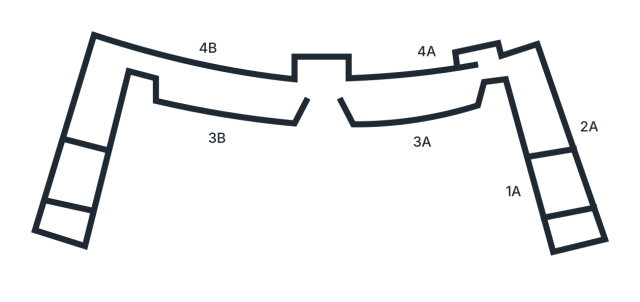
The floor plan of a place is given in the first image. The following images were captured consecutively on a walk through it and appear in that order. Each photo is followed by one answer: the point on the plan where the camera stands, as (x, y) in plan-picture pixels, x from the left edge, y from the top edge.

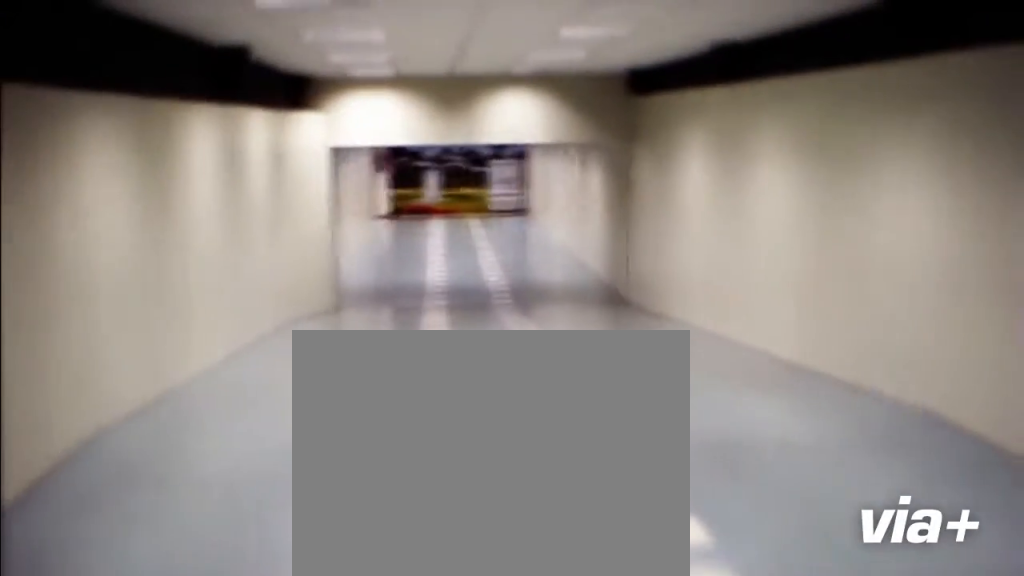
(550, 157)
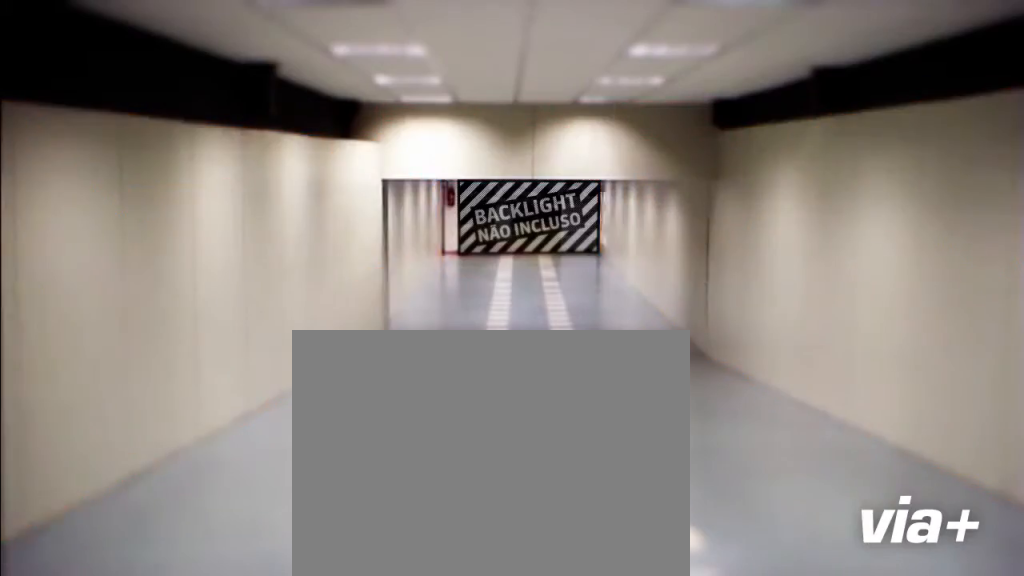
(550, 156)
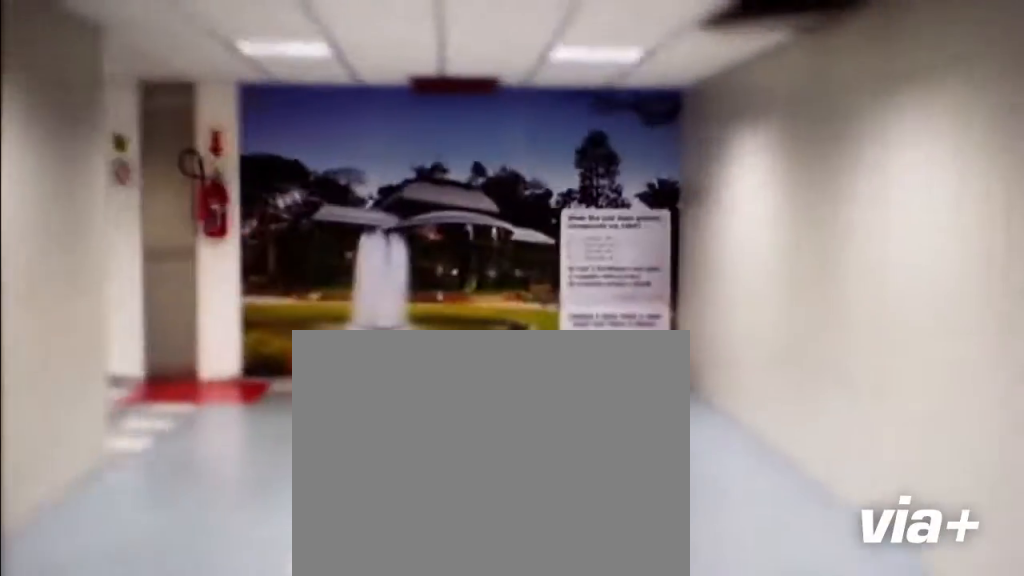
(547, 140)
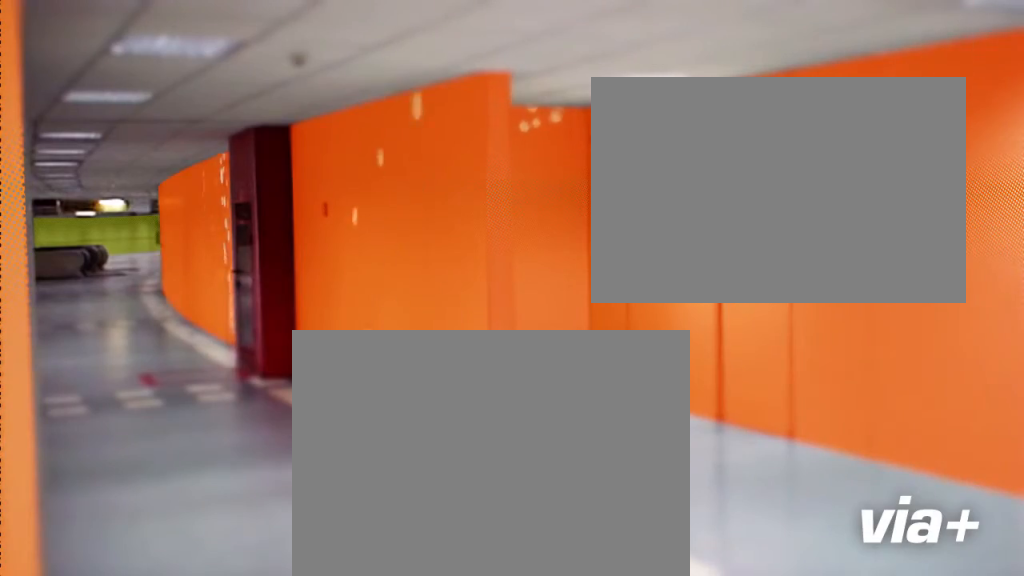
(440, 87)
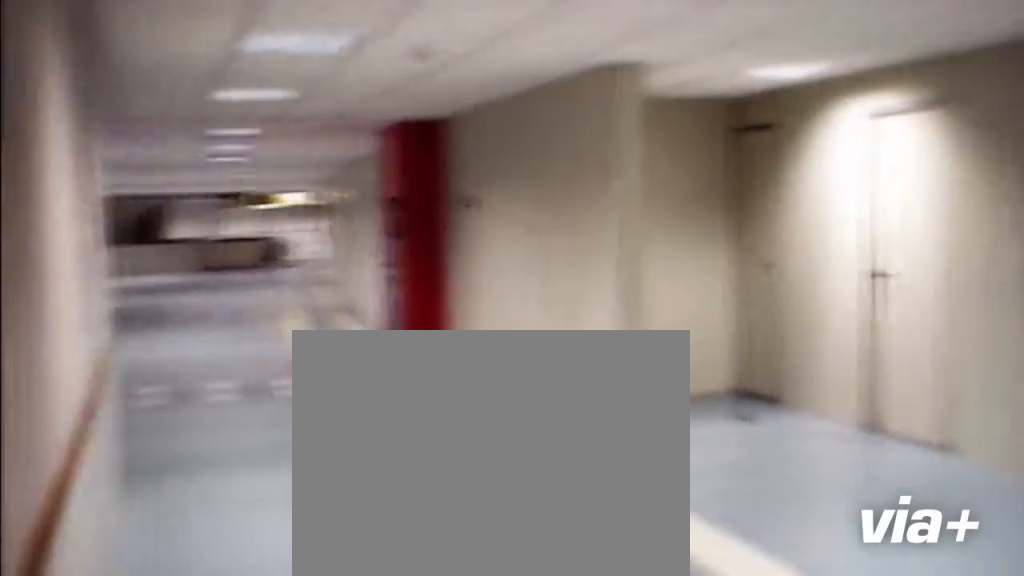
(440, 88)
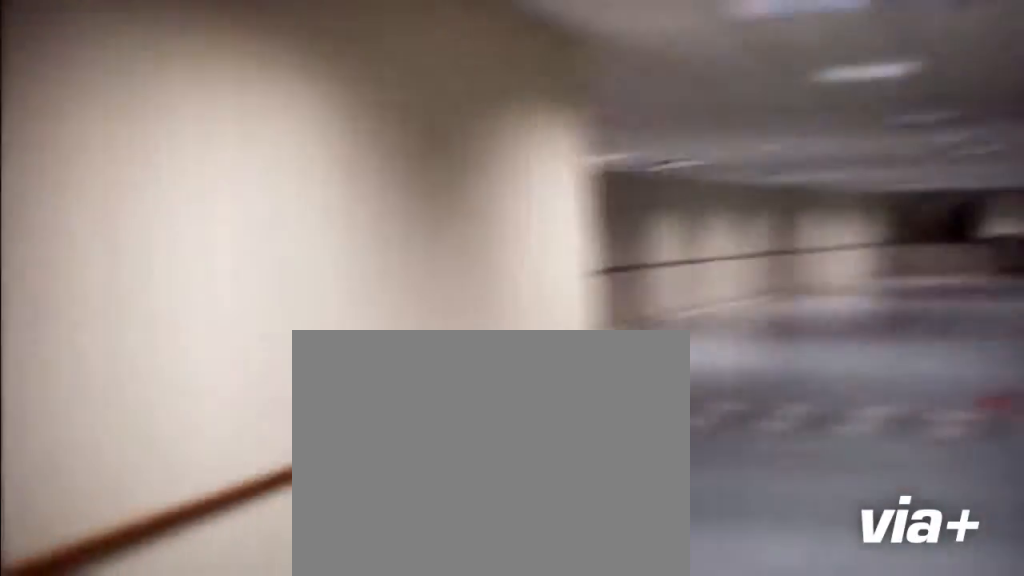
(436, 89)
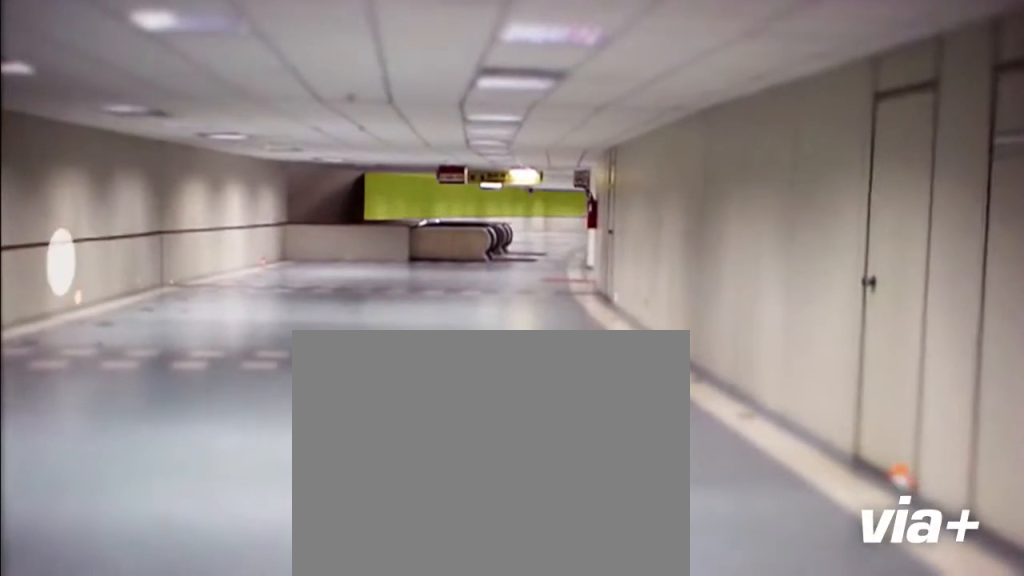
(433, 90)
